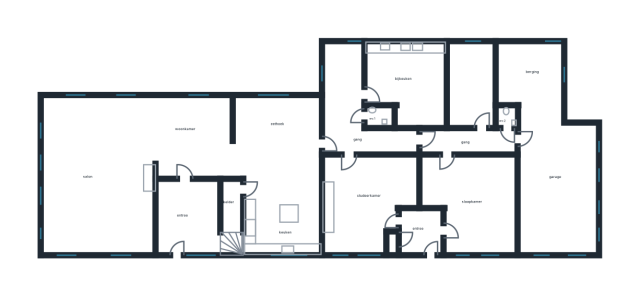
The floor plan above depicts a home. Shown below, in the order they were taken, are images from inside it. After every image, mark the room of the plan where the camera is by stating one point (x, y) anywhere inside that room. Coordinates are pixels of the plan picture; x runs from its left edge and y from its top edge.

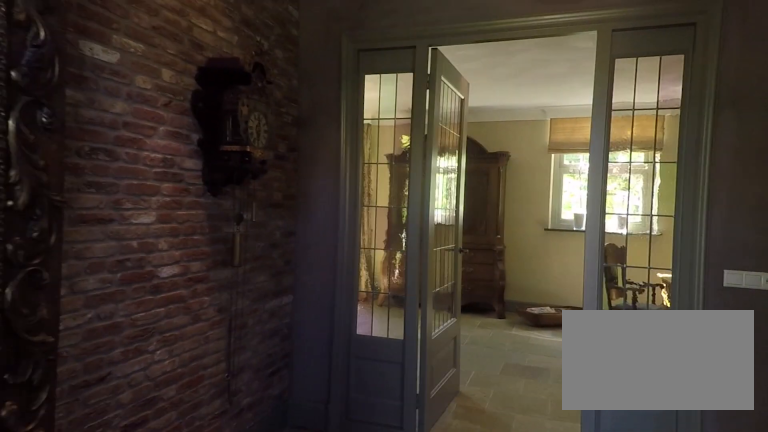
(189, 217)
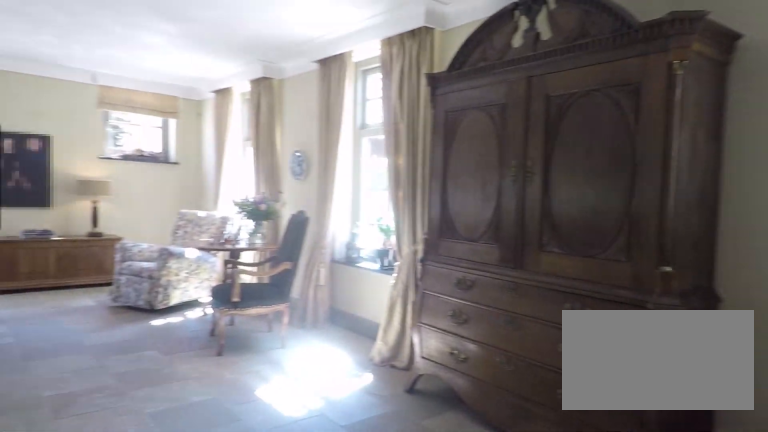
(127, 165)
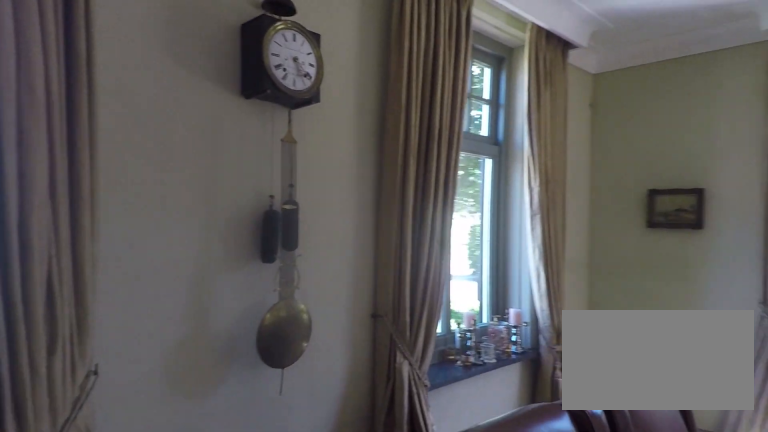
(127, 165)
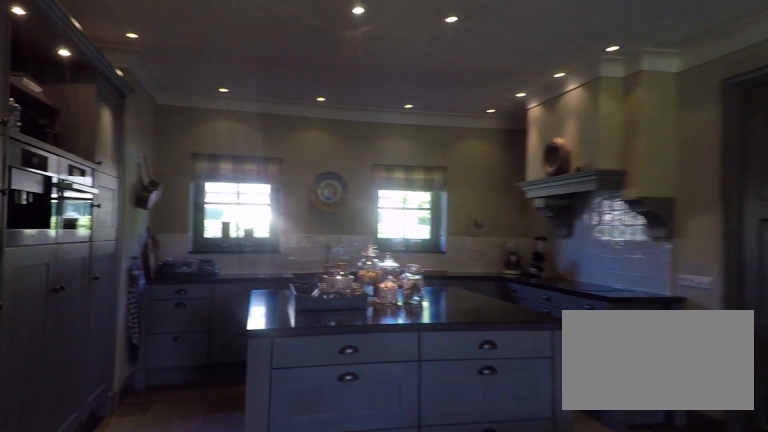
(280, 174)
